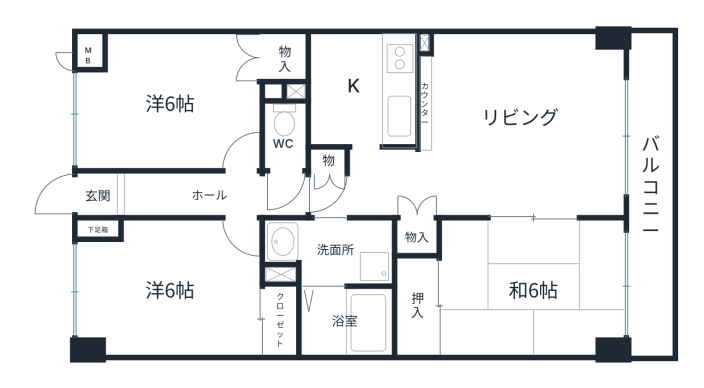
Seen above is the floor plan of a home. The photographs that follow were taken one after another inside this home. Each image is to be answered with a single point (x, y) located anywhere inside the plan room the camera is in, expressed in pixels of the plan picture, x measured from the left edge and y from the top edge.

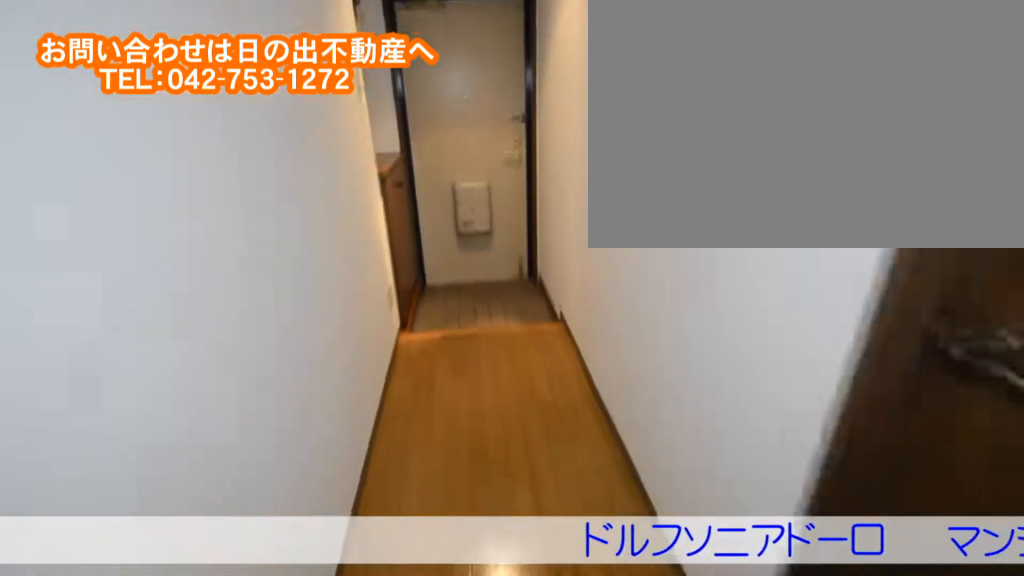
(133, 195)
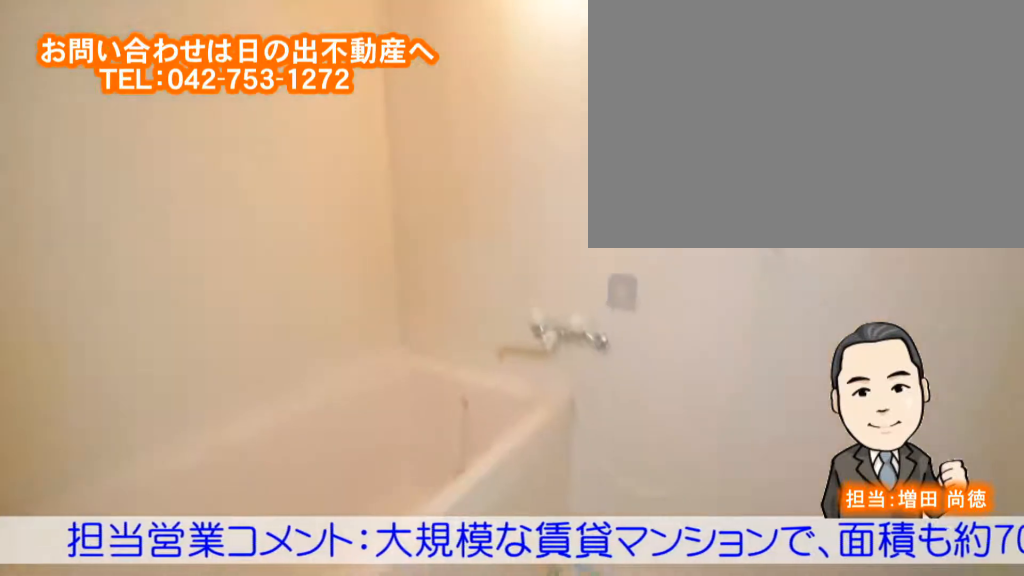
(346, 322)
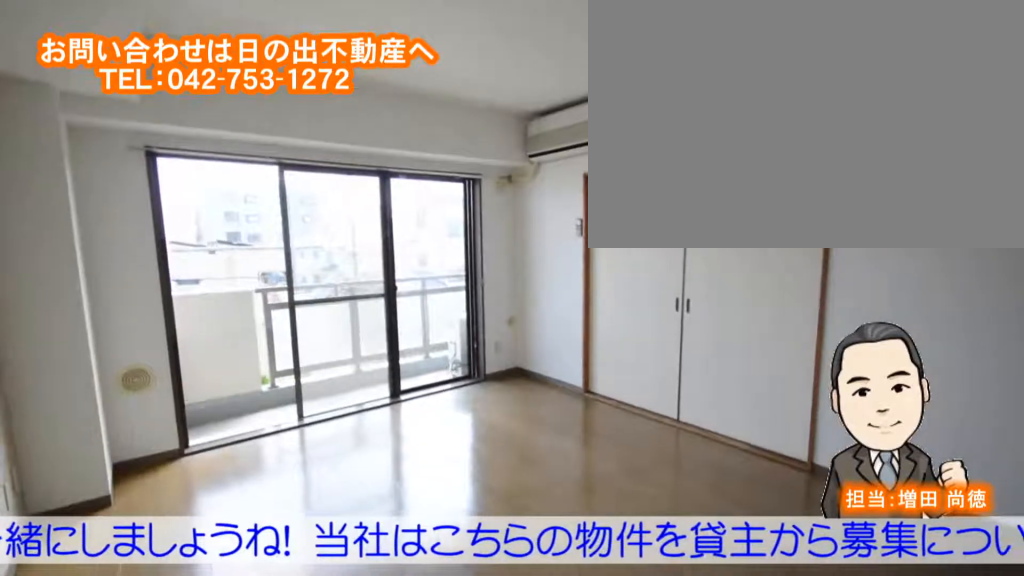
(514, 150)
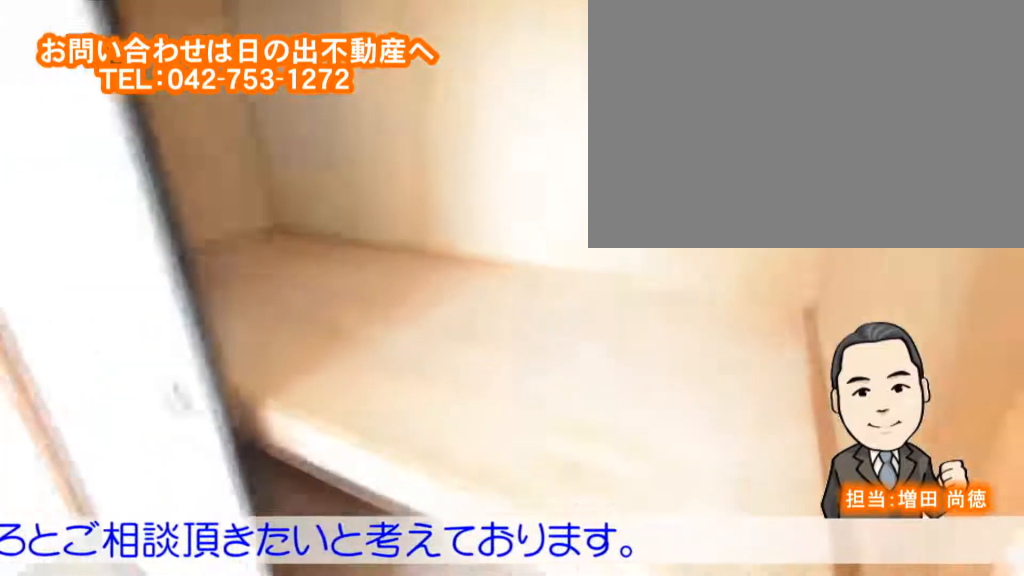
(486, 280)
